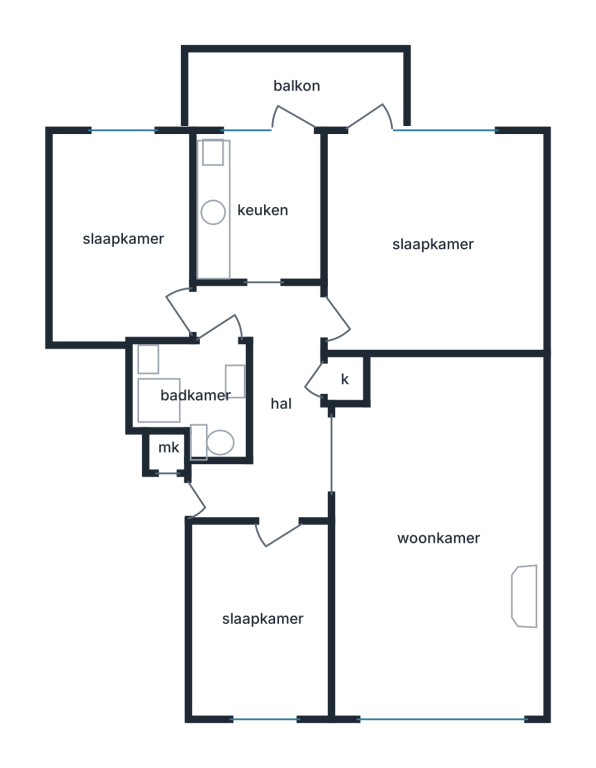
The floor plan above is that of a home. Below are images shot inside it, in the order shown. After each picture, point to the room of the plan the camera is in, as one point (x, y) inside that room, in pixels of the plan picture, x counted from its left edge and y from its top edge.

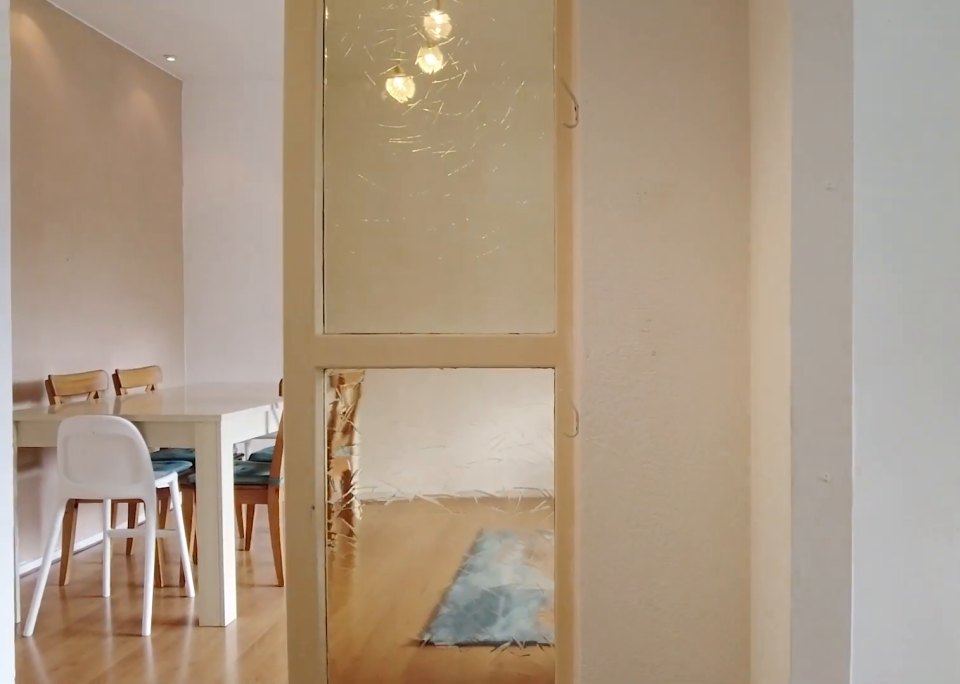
(271, 402)
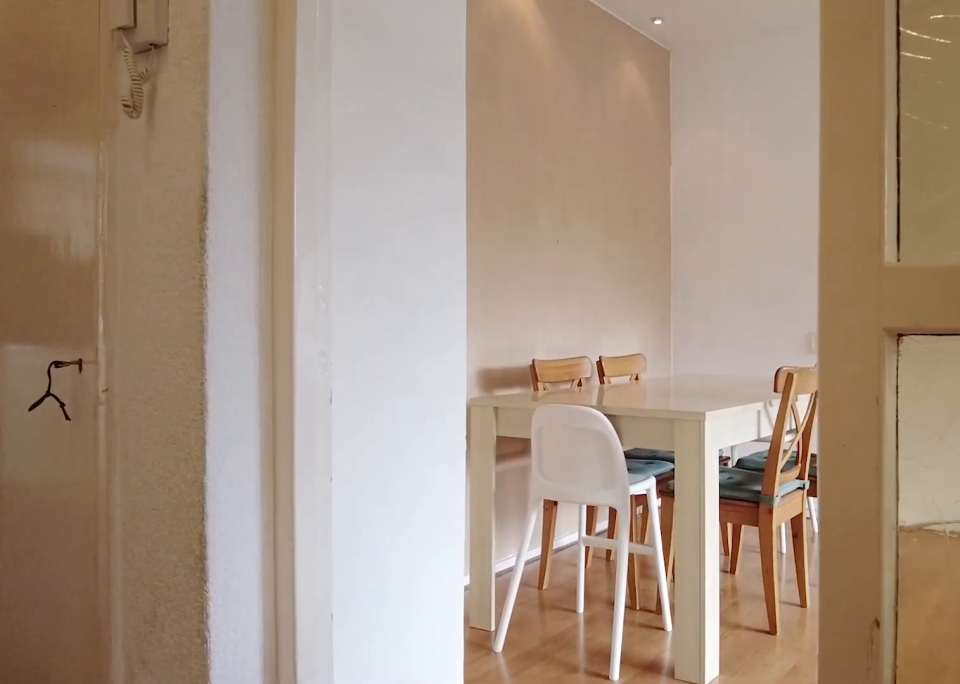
(271, 402)
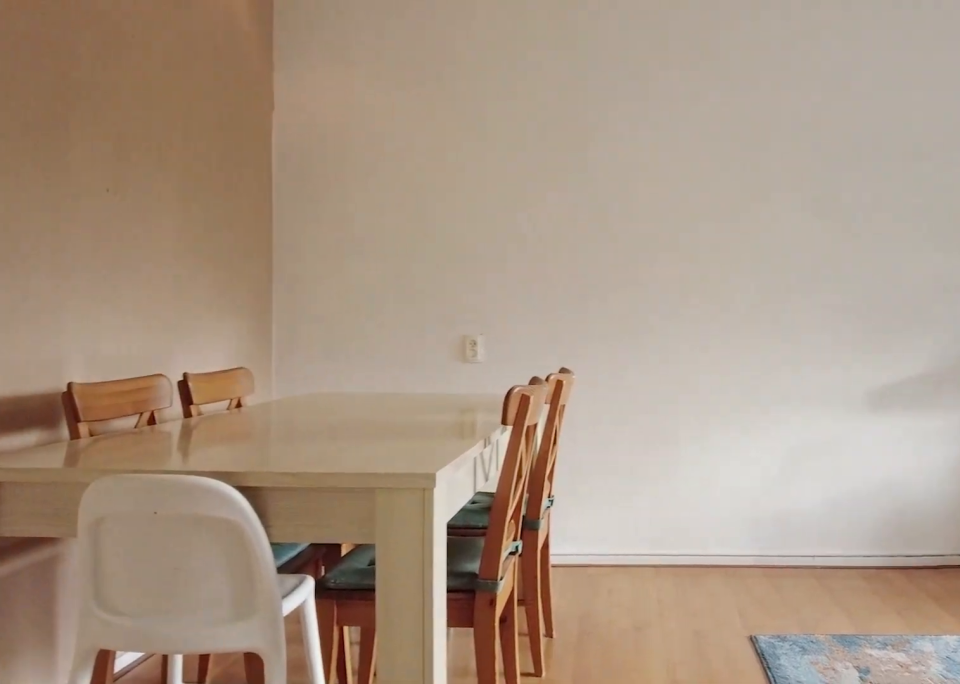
(437, 536)
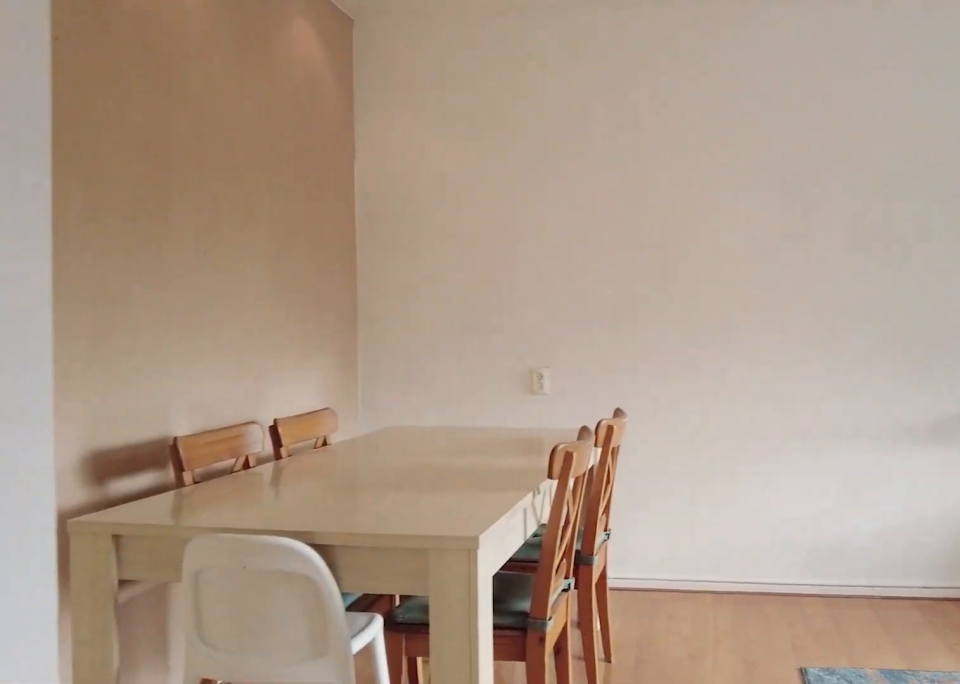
(437, 536)
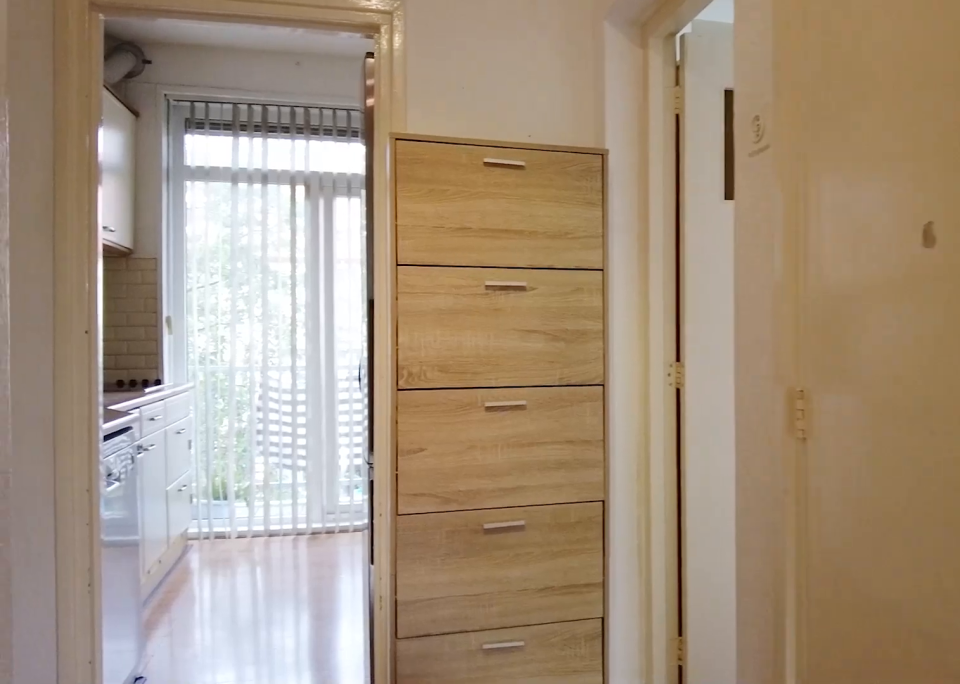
(271, 402)
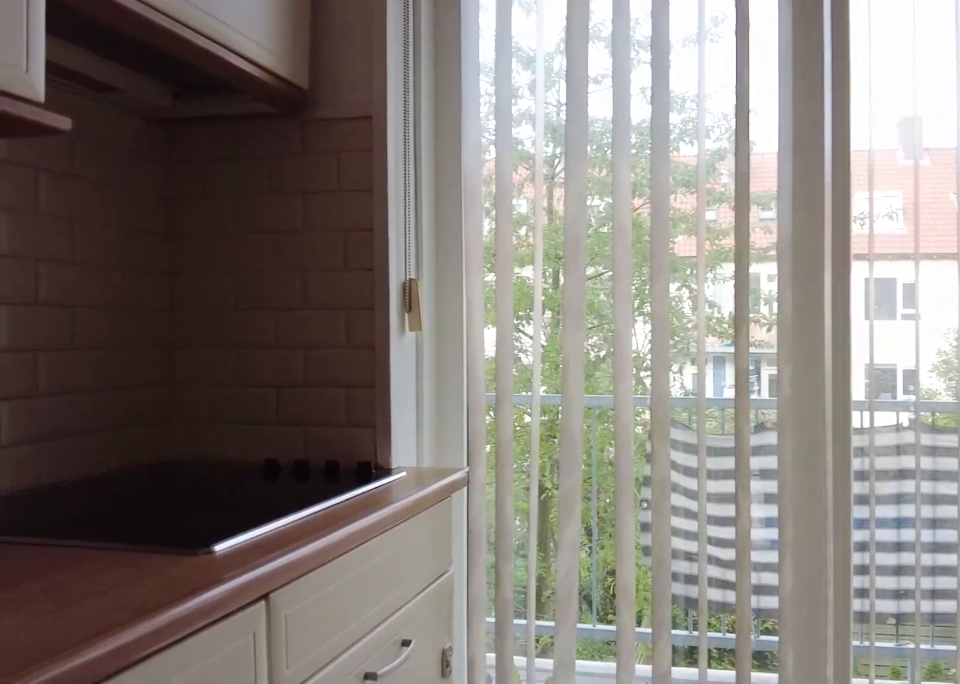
(260, 210)
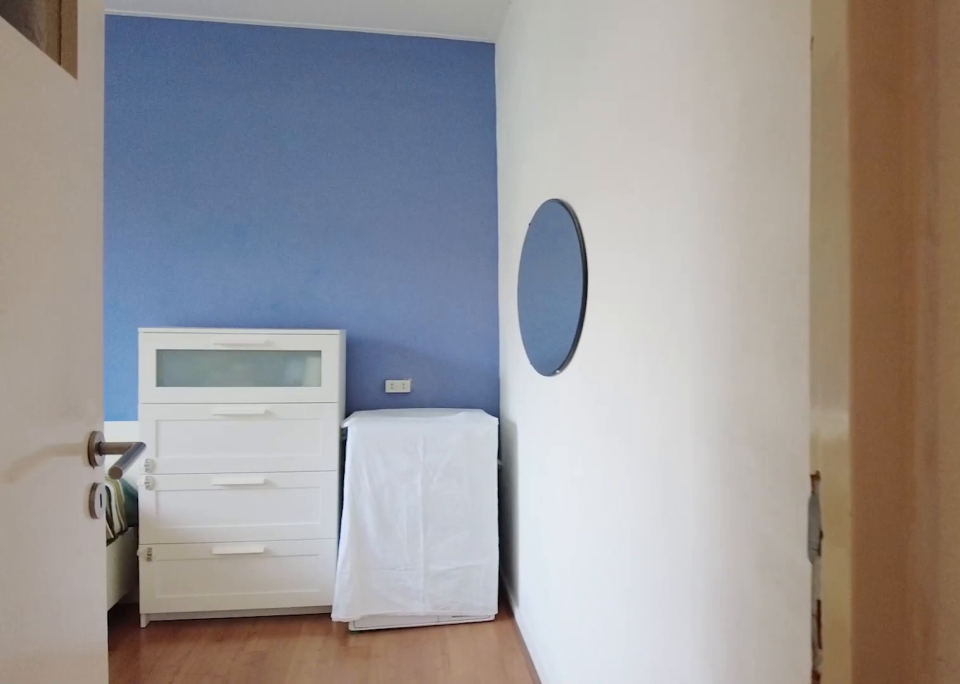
(272, 403)
